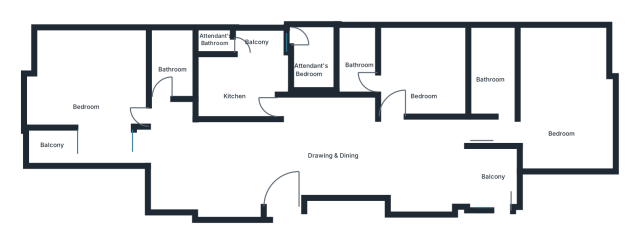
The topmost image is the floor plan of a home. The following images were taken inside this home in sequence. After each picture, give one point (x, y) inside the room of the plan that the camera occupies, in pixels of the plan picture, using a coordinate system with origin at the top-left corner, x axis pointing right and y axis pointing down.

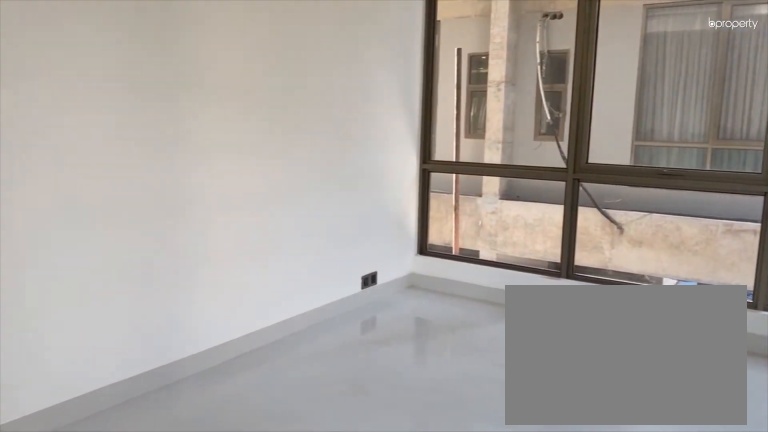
(560, 95)
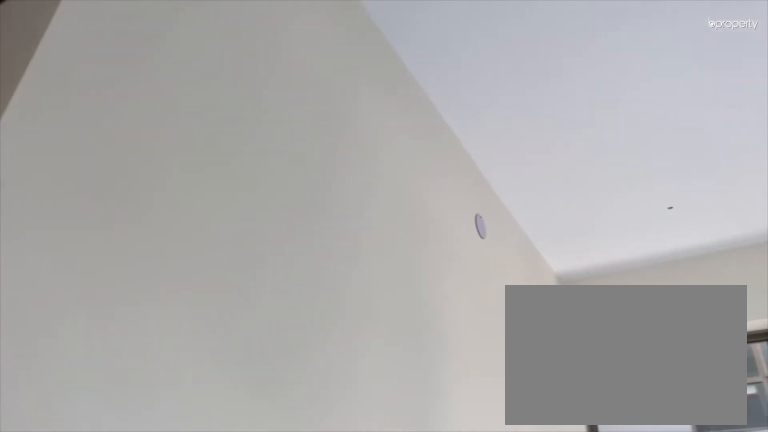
(560, 95)
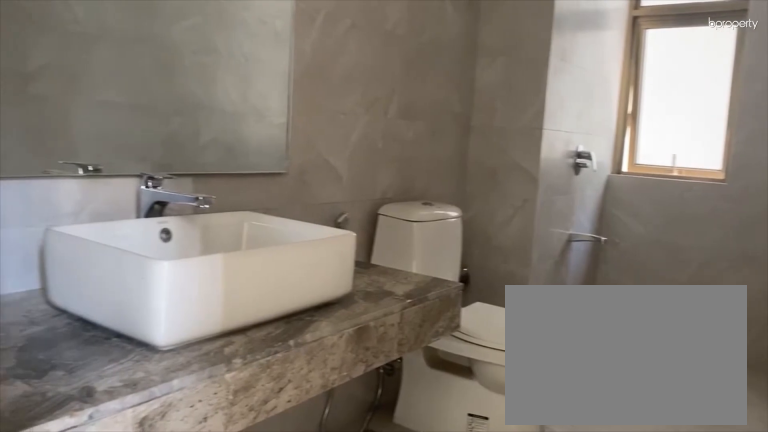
(492, 58)
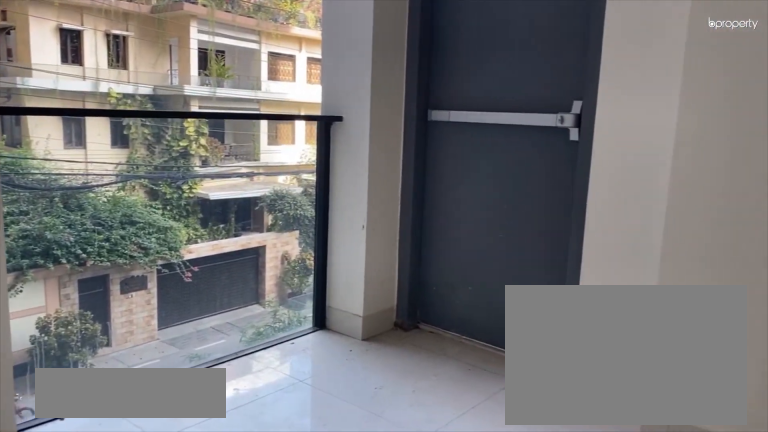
(492, 182)
